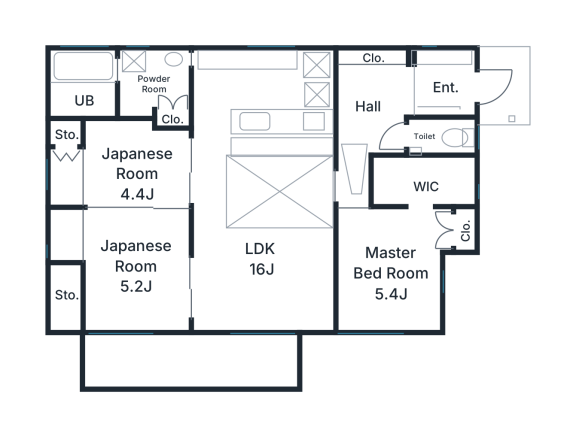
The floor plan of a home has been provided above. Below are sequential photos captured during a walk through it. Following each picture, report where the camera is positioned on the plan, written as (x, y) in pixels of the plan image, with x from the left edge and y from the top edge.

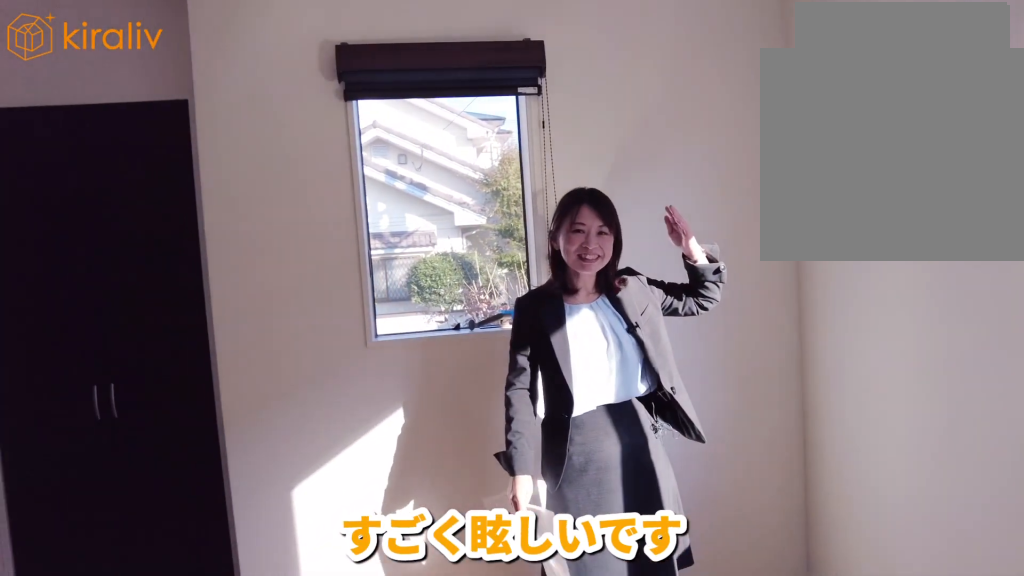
(417, 316)
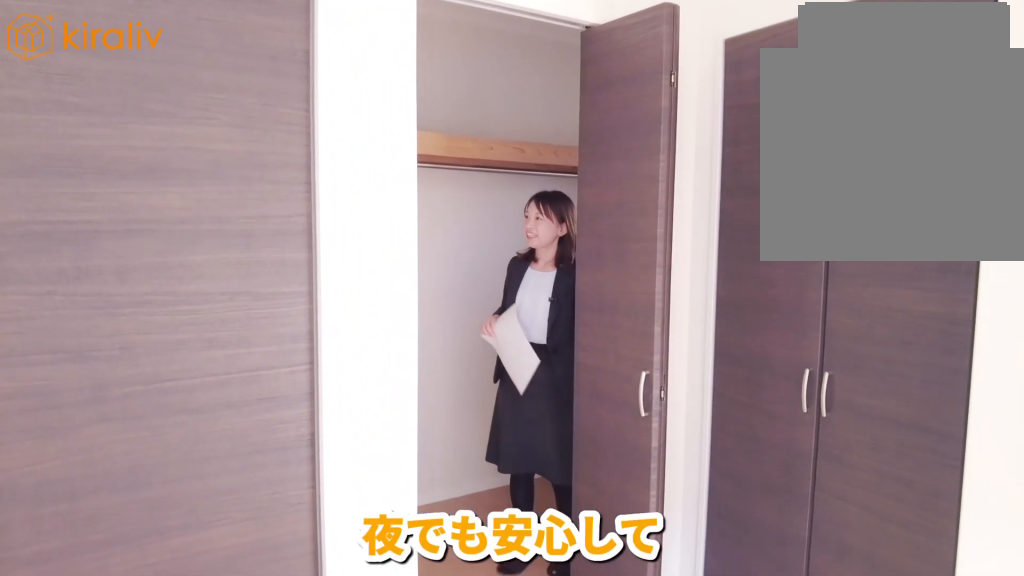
(403, 249)
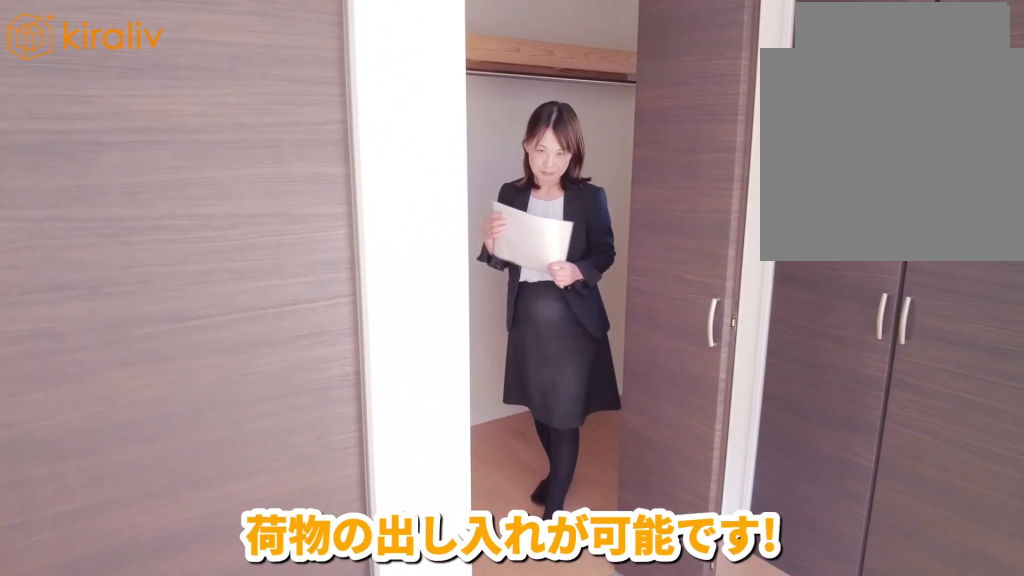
(402, 249)
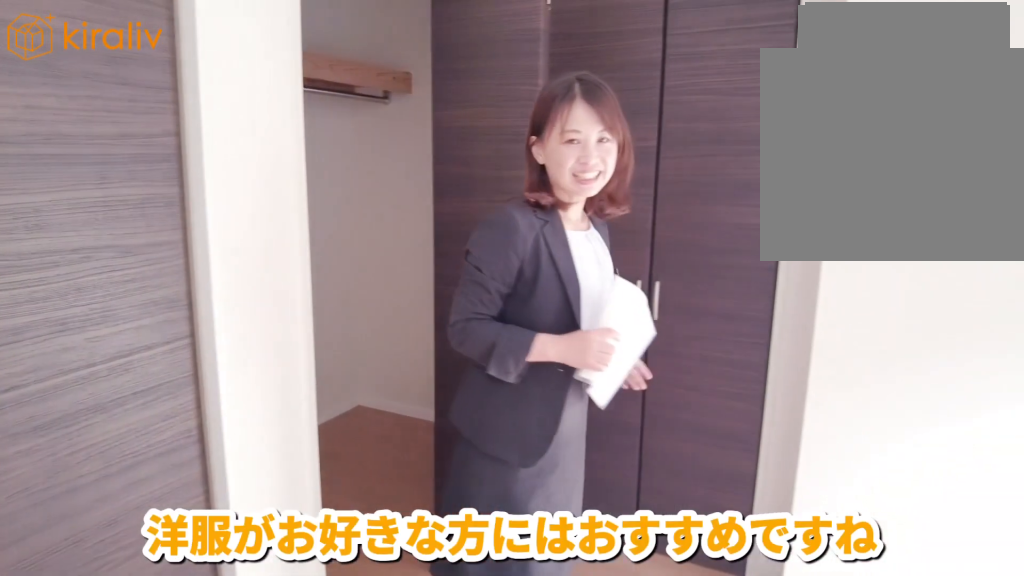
(399, 250)
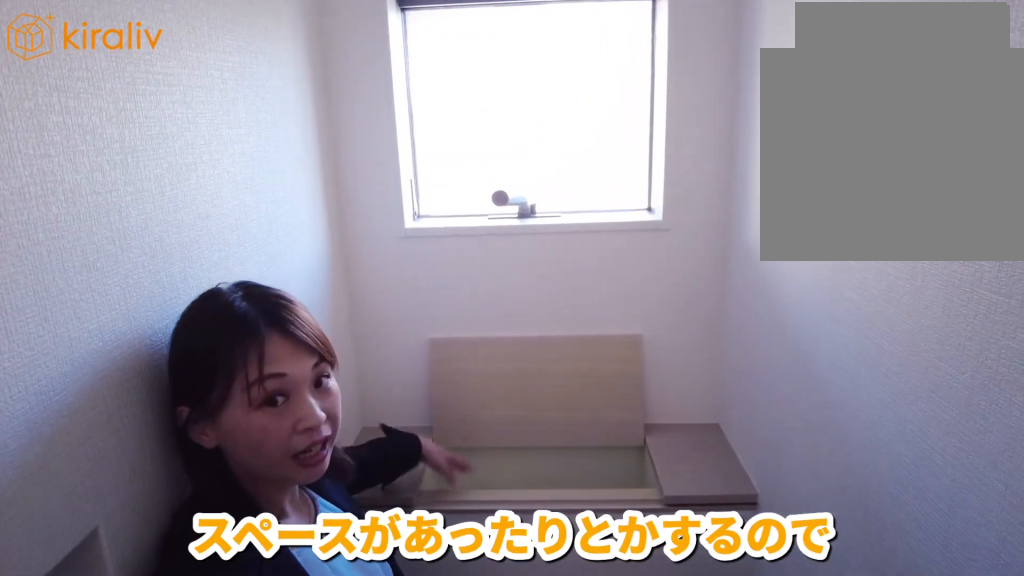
(407, 144)
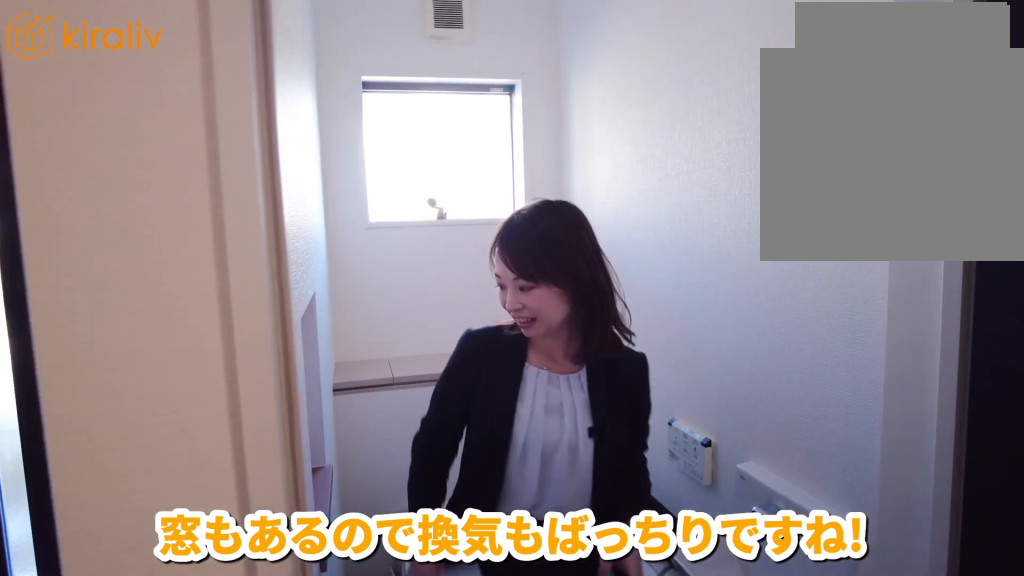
(396, 143)
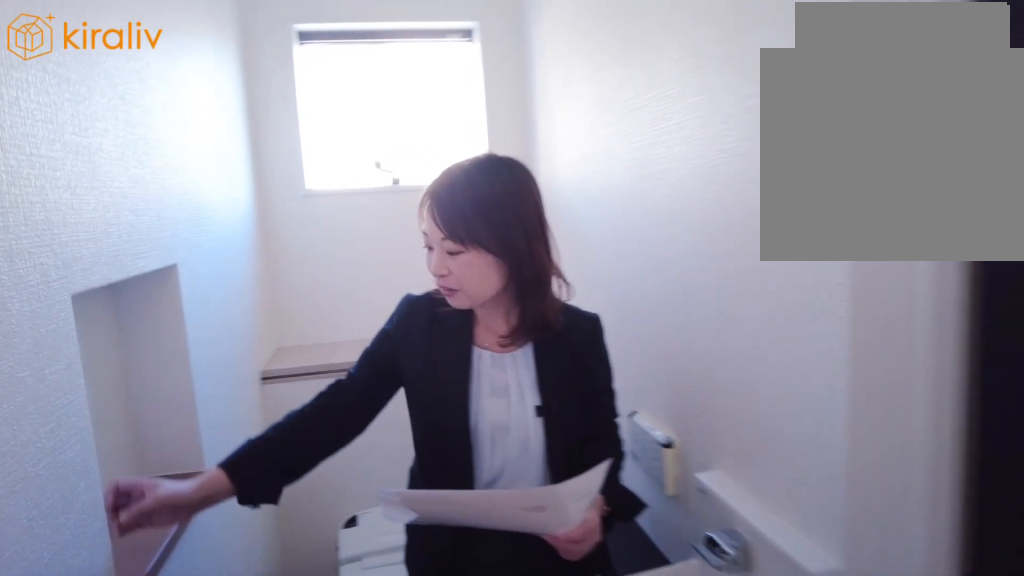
(394, 143)
